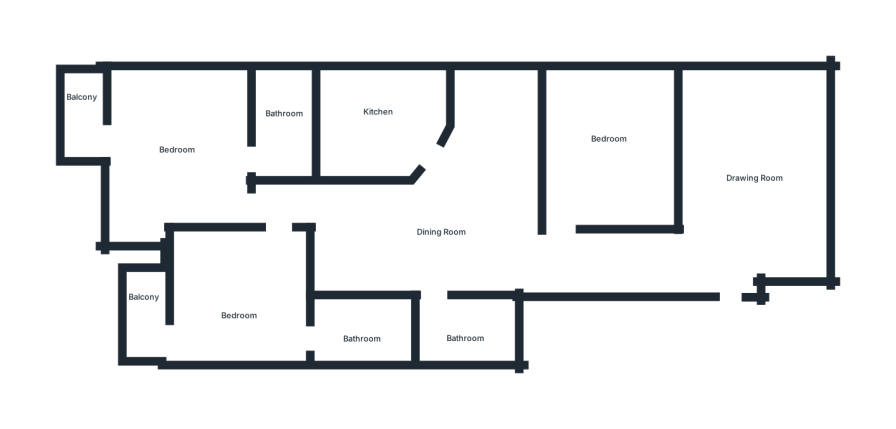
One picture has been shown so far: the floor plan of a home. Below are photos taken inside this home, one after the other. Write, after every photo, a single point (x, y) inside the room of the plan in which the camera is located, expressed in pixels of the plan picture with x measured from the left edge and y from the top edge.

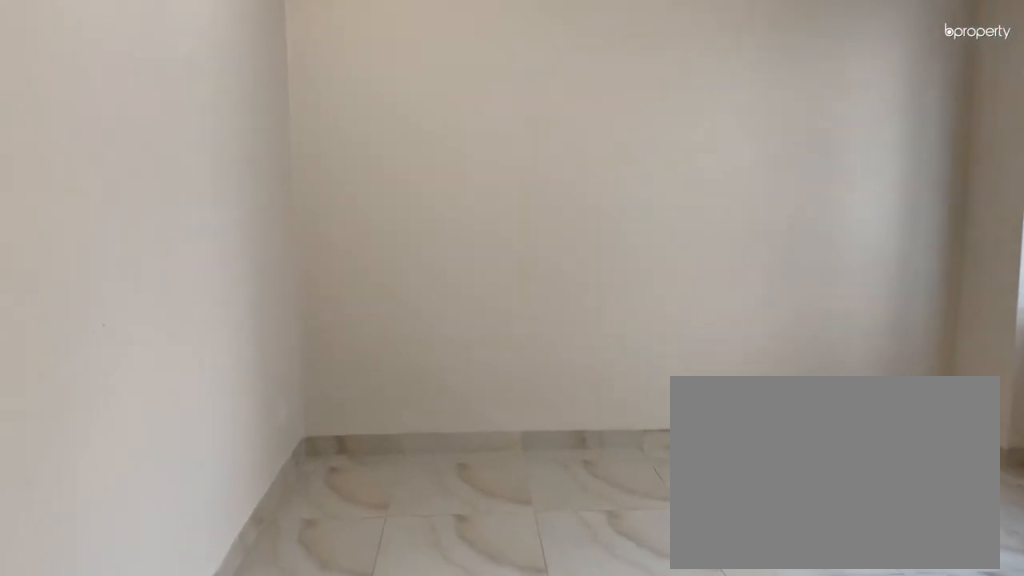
(754, 178)
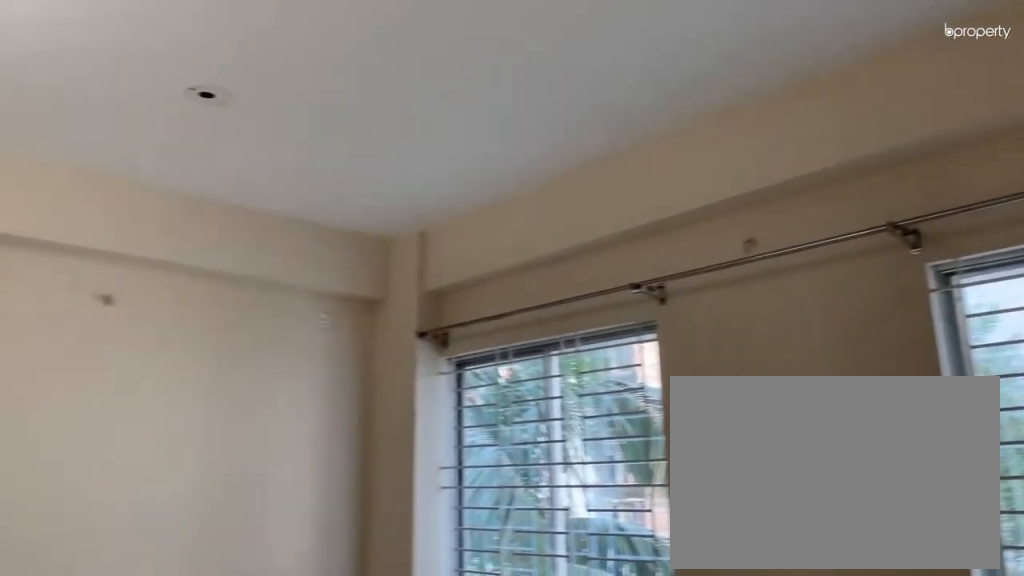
(754, 178)
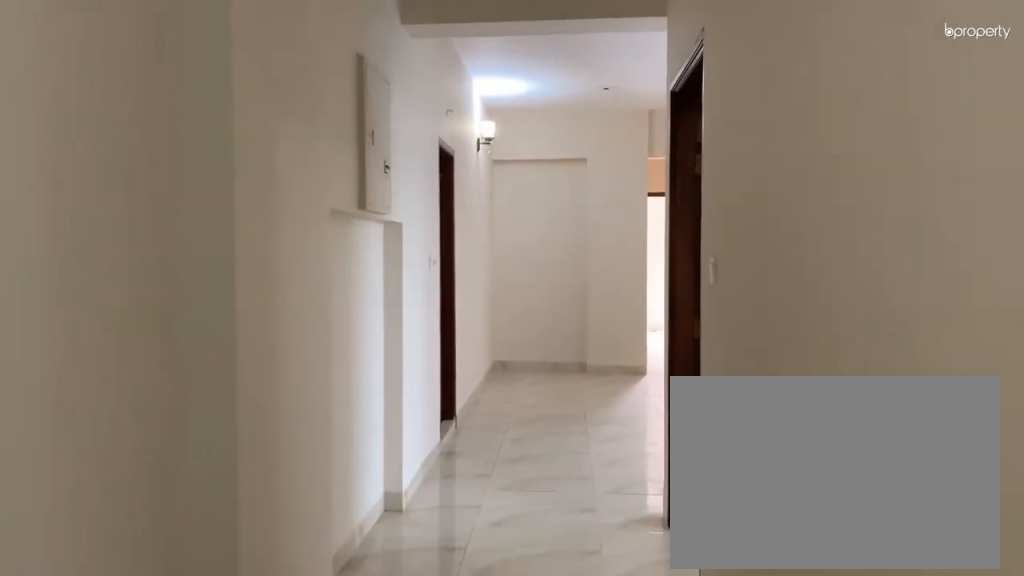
(655, 261)
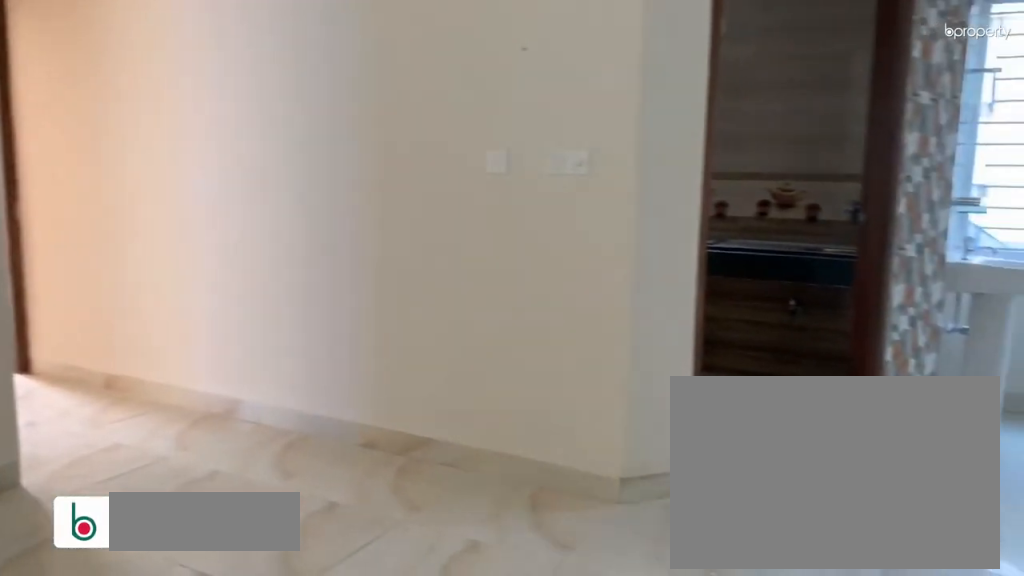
(433, 237)
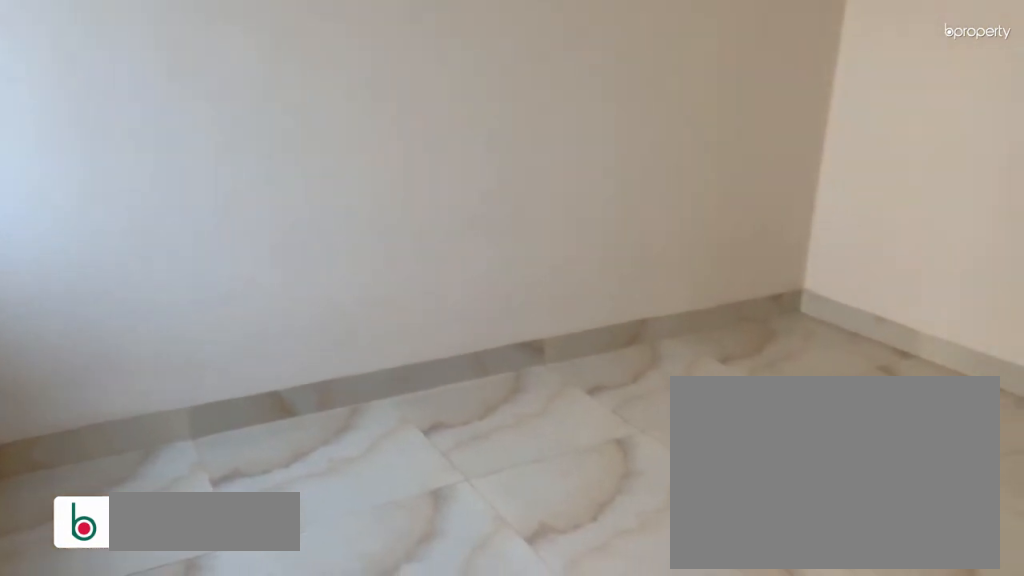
(604, 158)
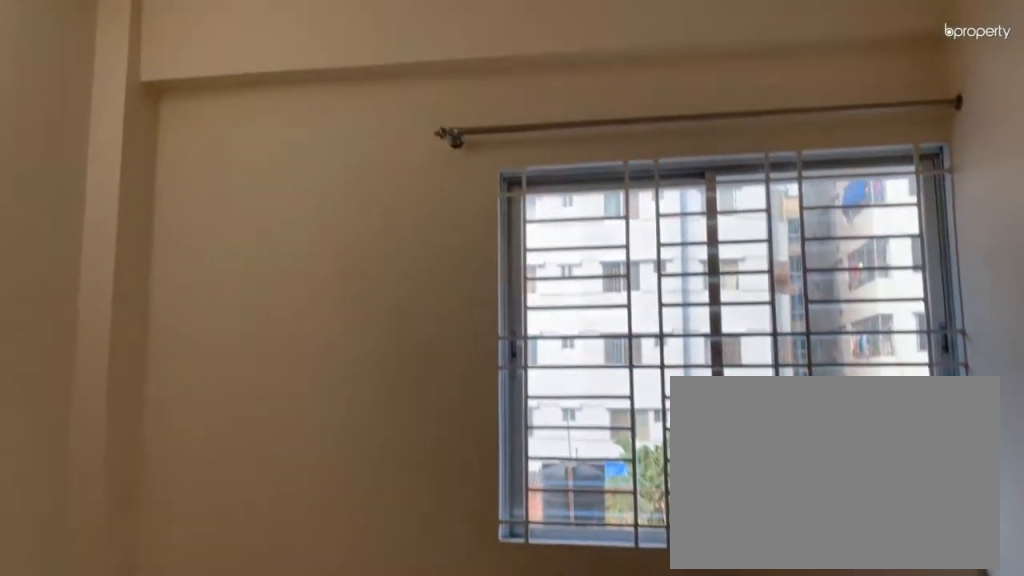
(604, 158)
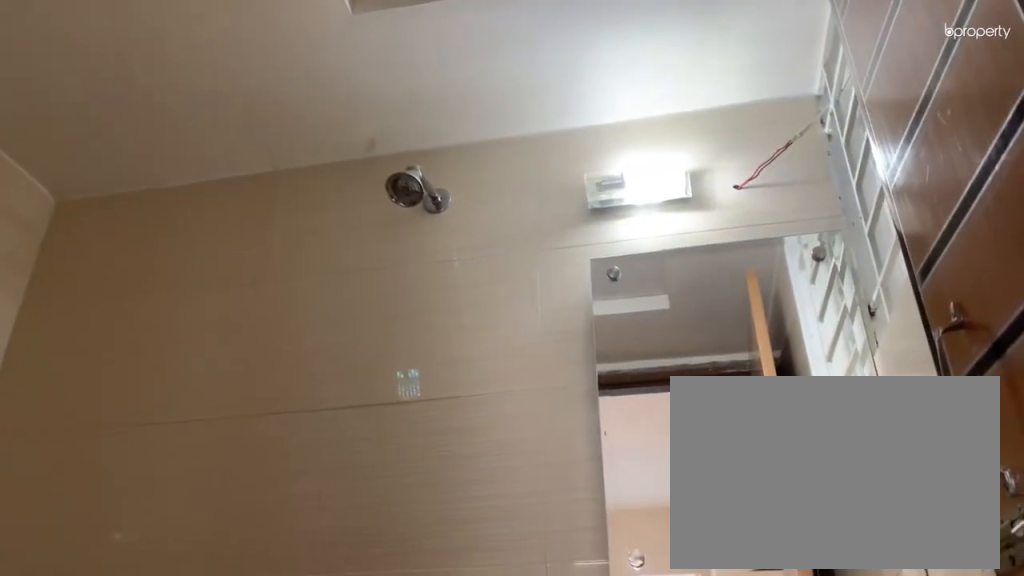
(465, 332)
